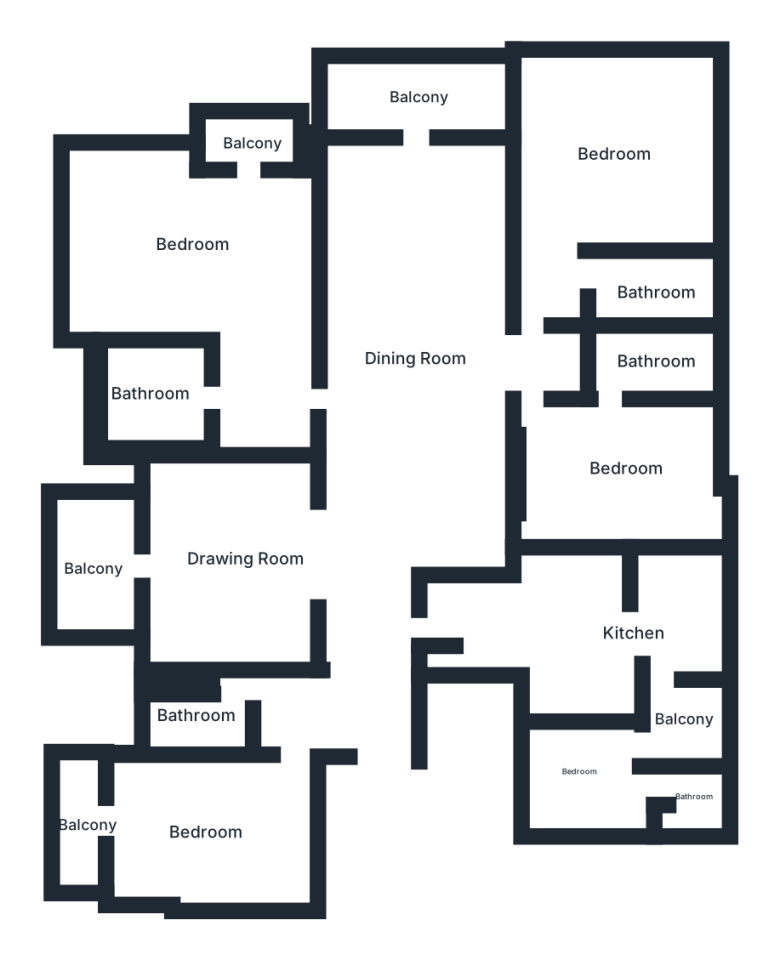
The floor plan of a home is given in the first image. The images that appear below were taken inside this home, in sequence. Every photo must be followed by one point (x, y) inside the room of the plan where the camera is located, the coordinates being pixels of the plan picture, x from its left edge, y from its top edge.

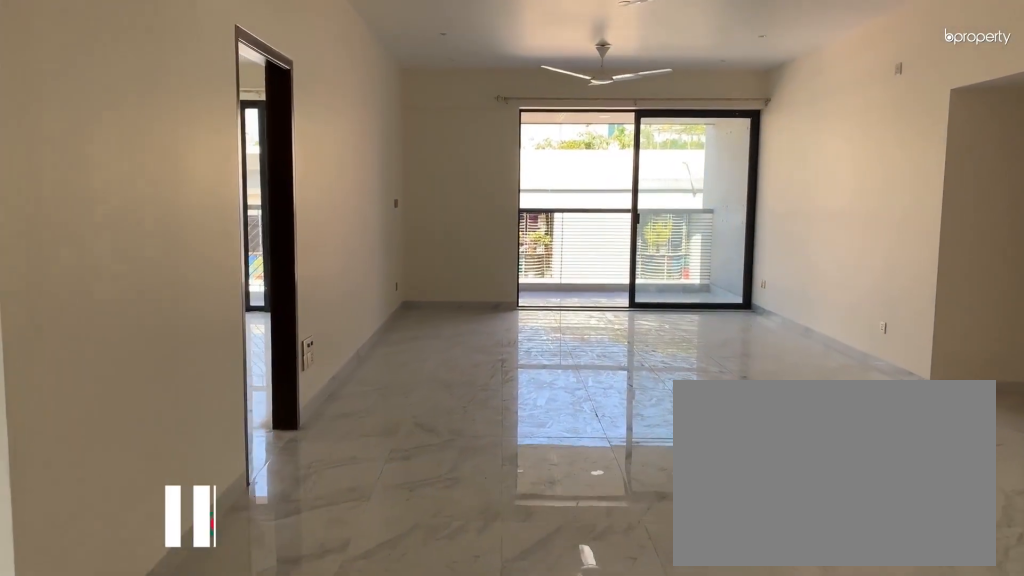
(408, 350)
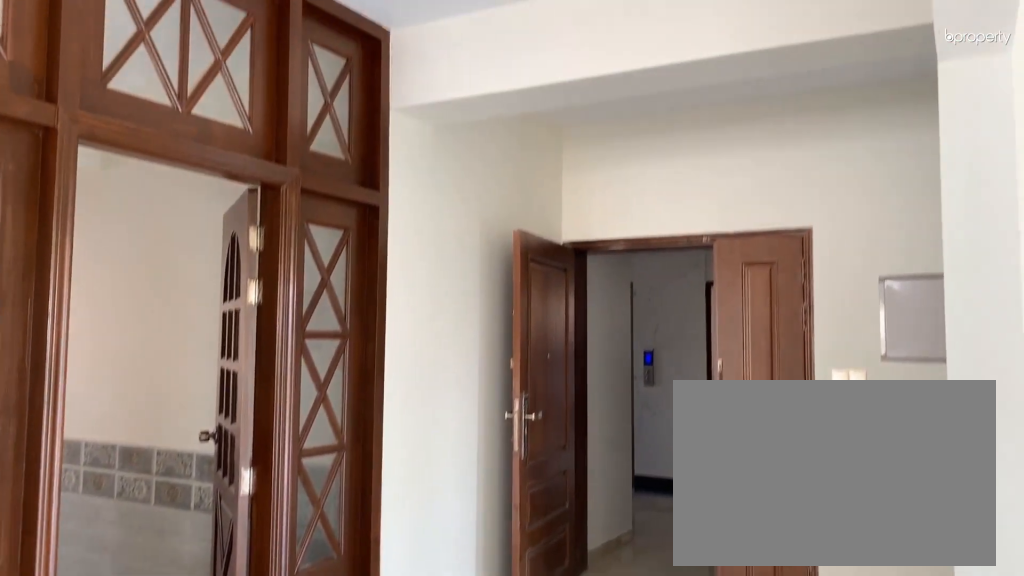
(408, 350)
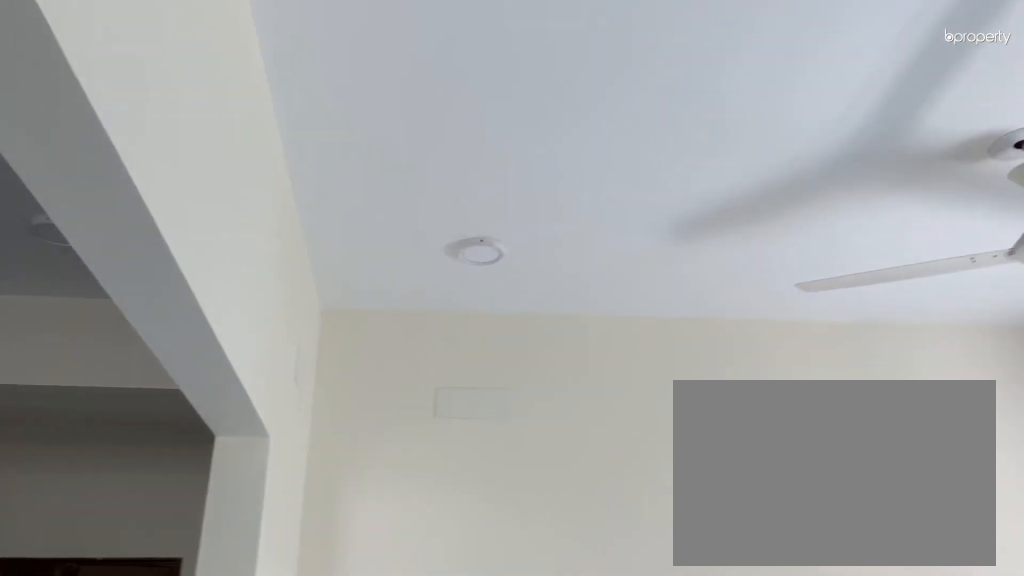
(249, 561)
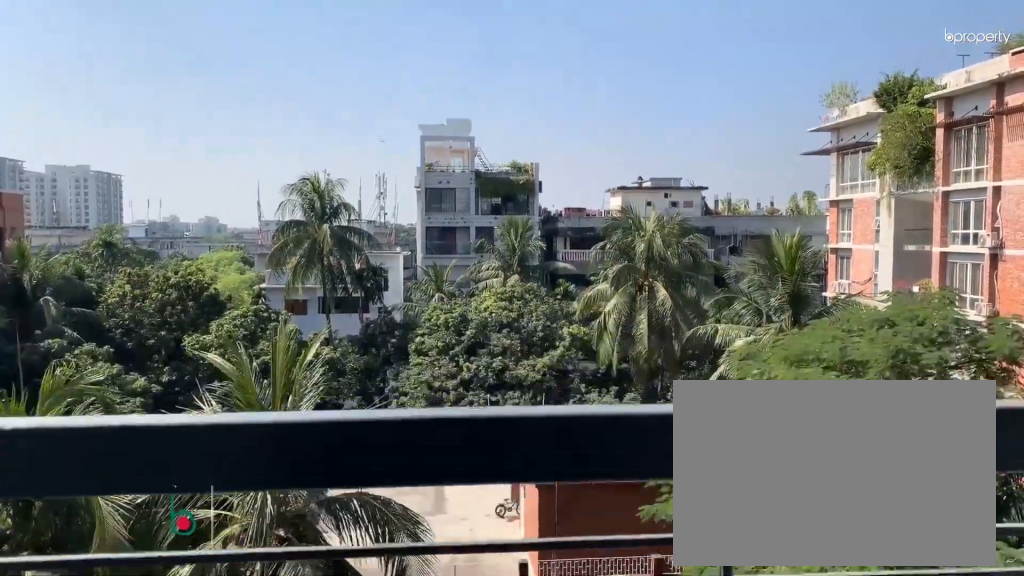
(97, 574)
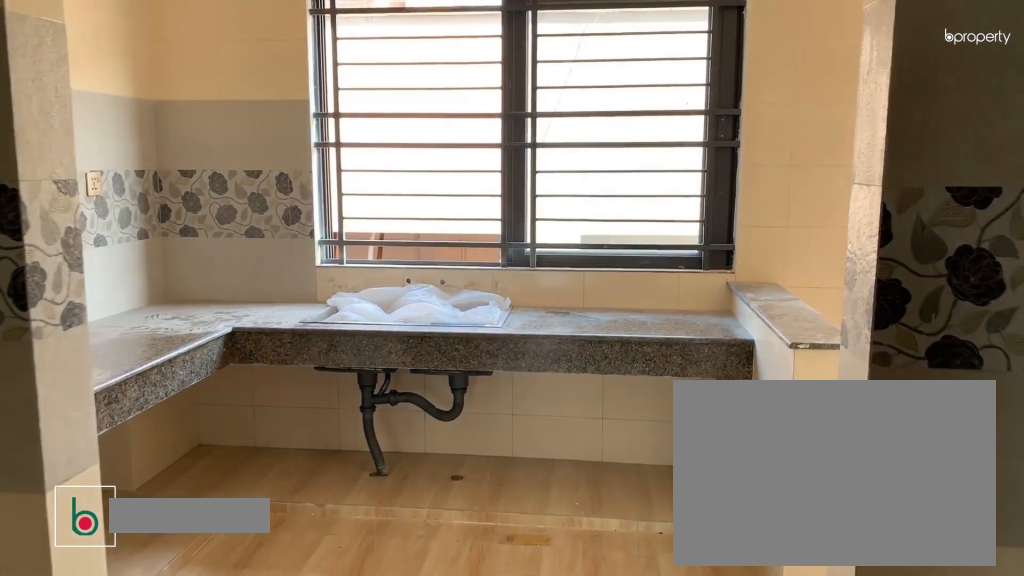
(633, 641)
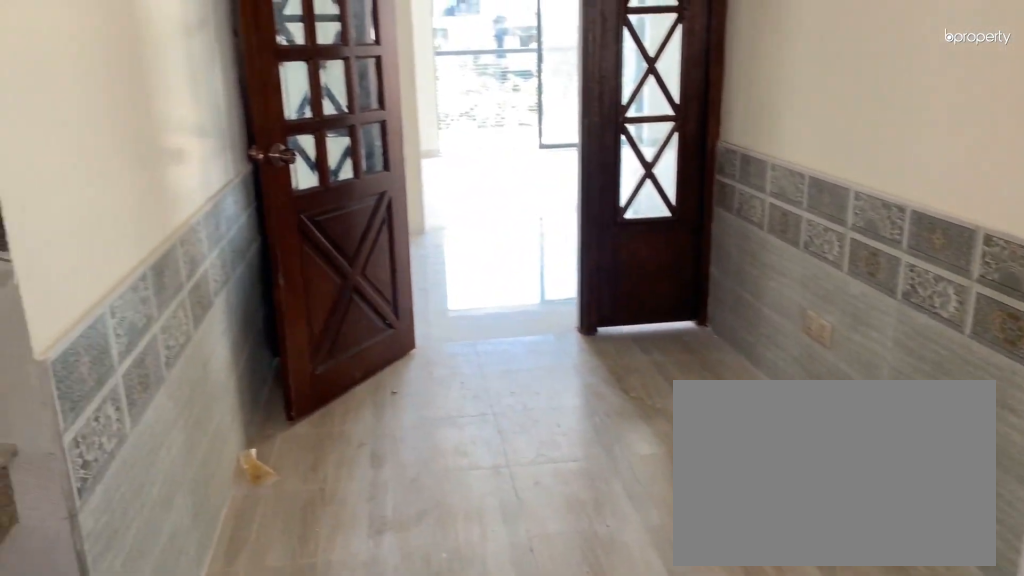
(633, 641)
